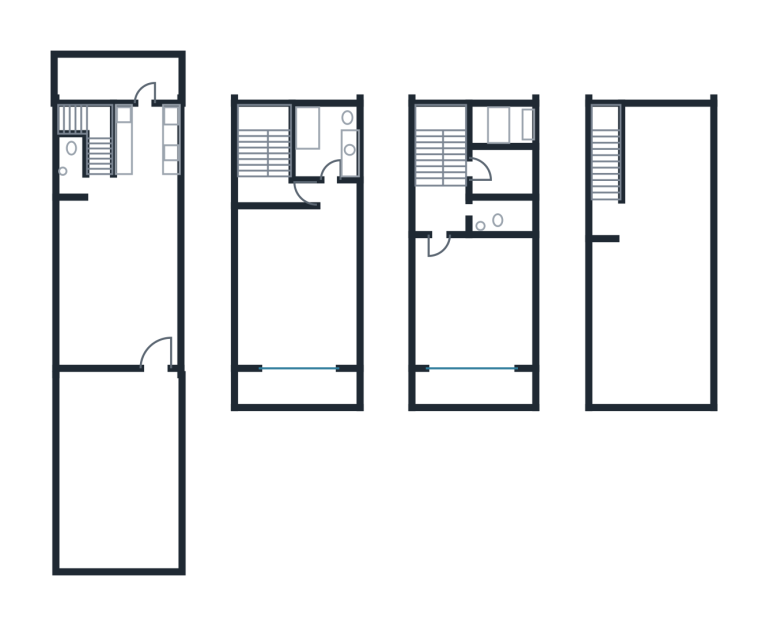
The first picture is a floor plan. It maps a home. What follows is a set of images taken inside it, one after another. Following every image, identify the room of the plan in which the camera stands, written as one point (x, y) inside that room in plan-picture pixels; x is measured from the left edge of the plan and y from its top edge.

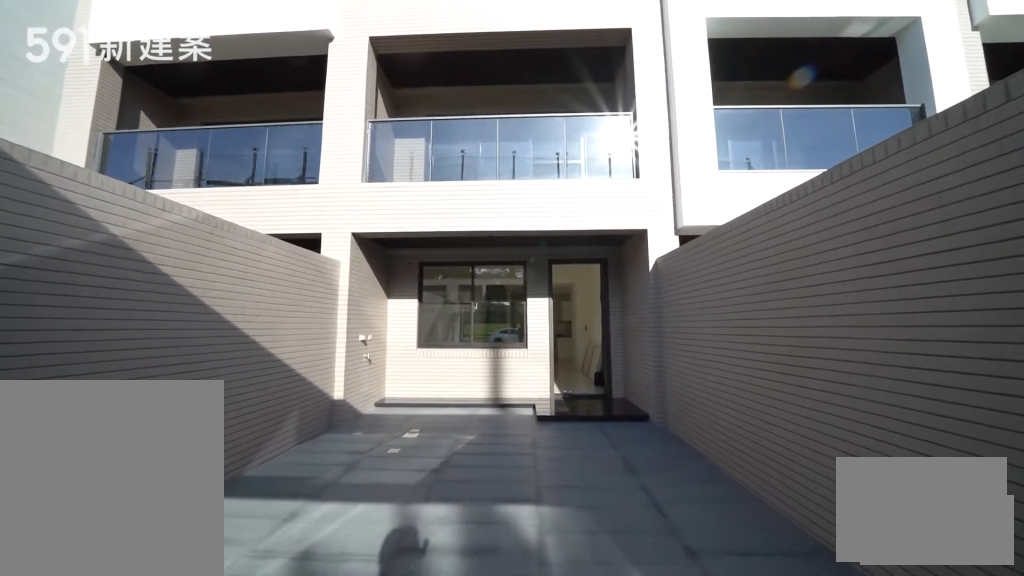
(114, 472)
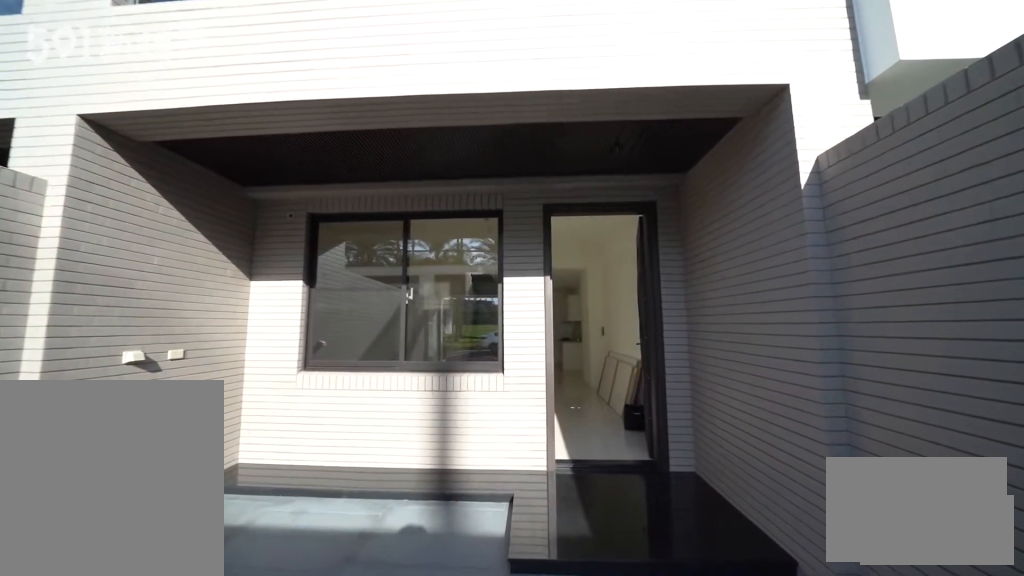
(114, 472)
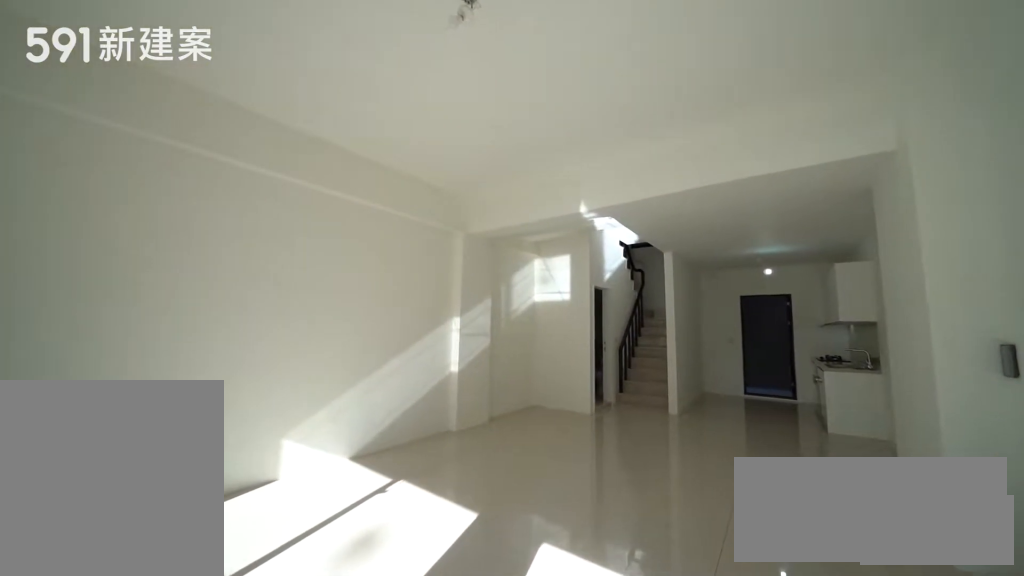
(117, 283)
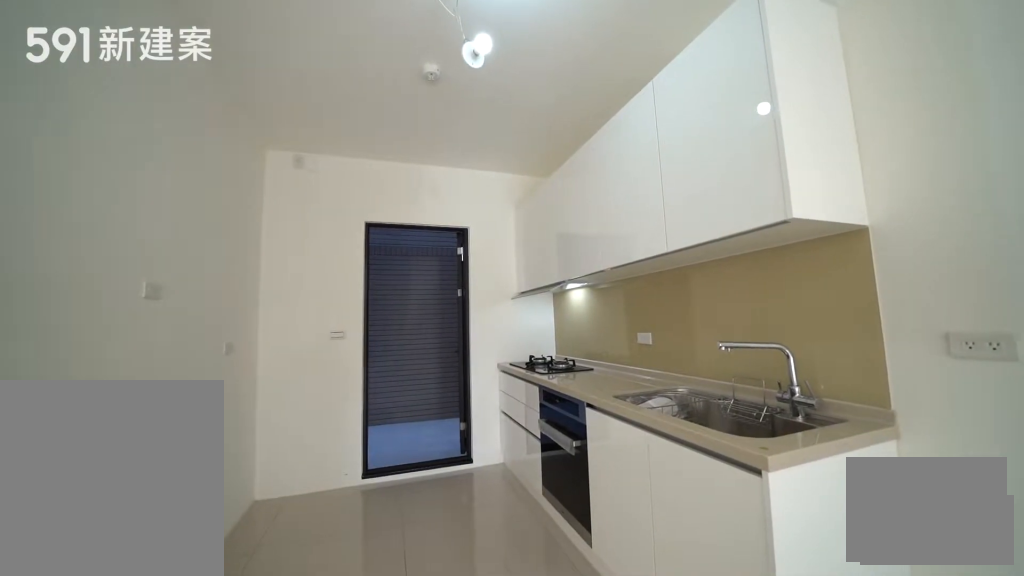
(145, 143)
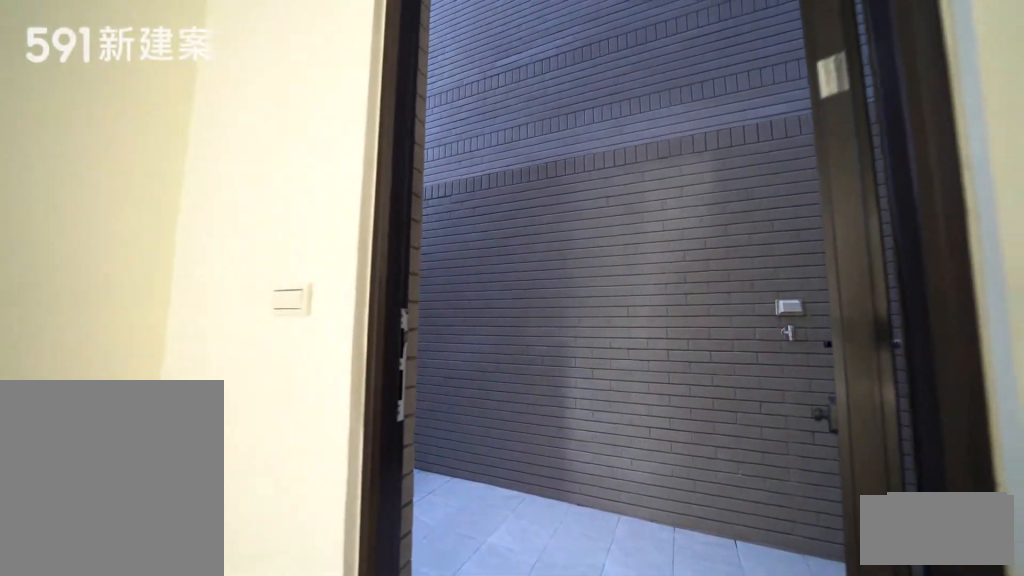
(115, 77)
